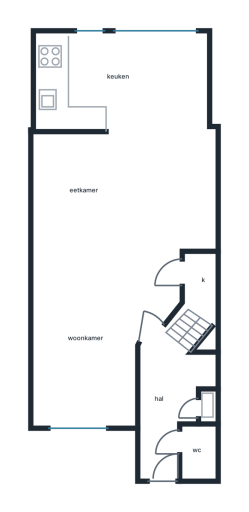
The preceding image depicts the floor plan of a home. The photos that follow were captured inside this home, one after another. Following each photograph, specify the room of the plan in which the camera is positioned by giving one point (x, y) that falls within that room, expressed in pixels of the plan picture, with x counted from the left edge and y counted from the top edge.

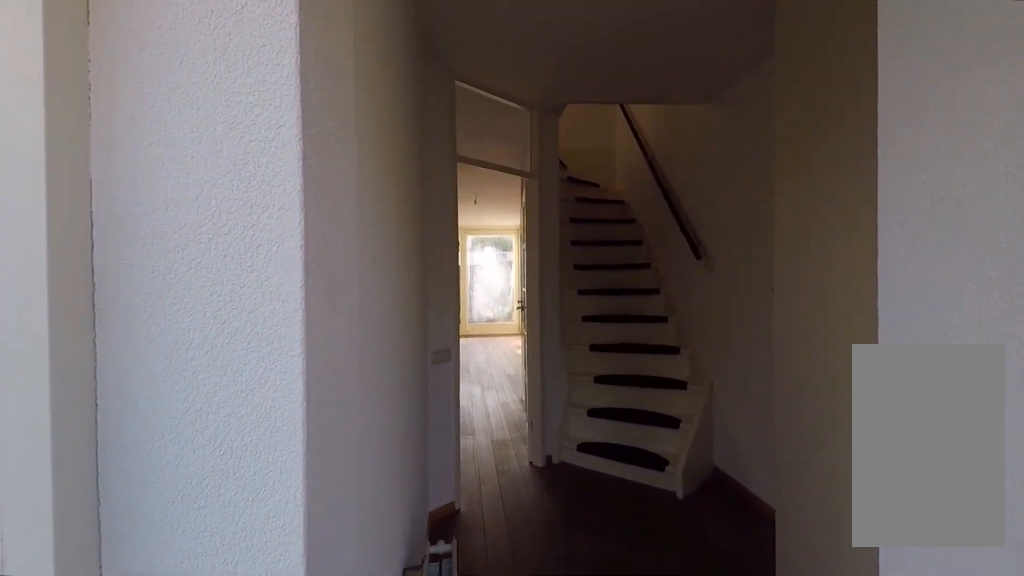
(168, 400)
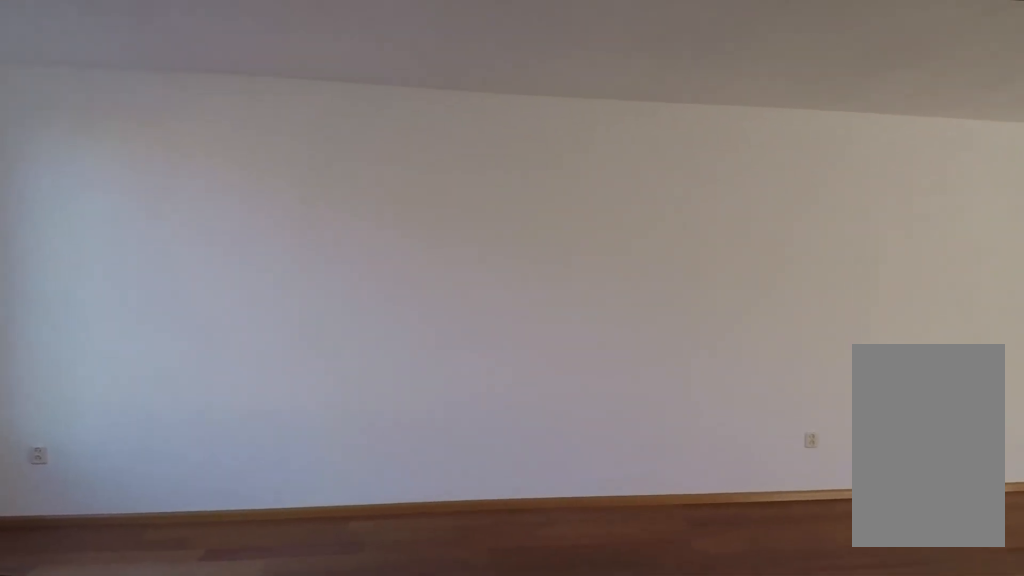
(111, 259)
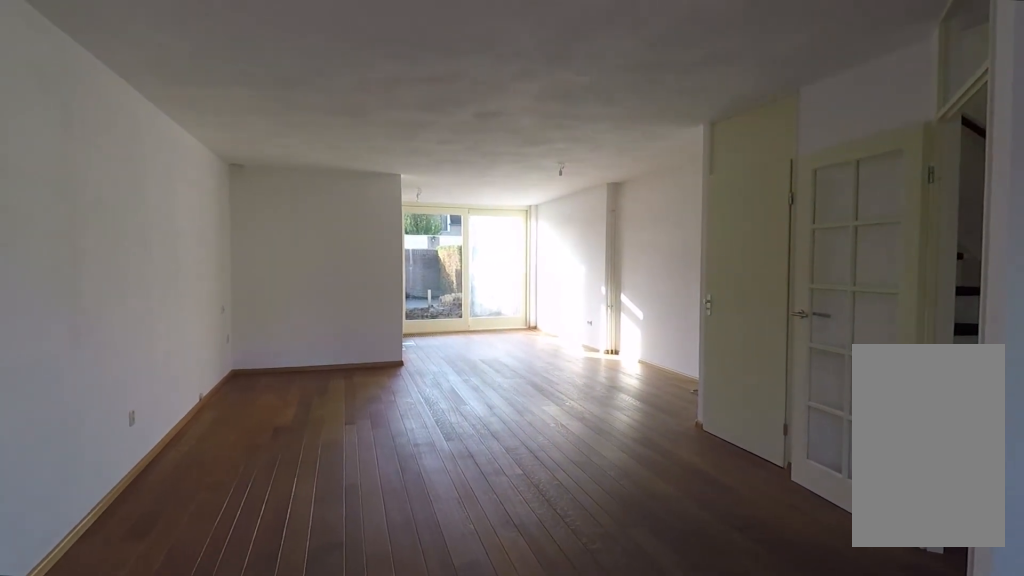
(111, 259)
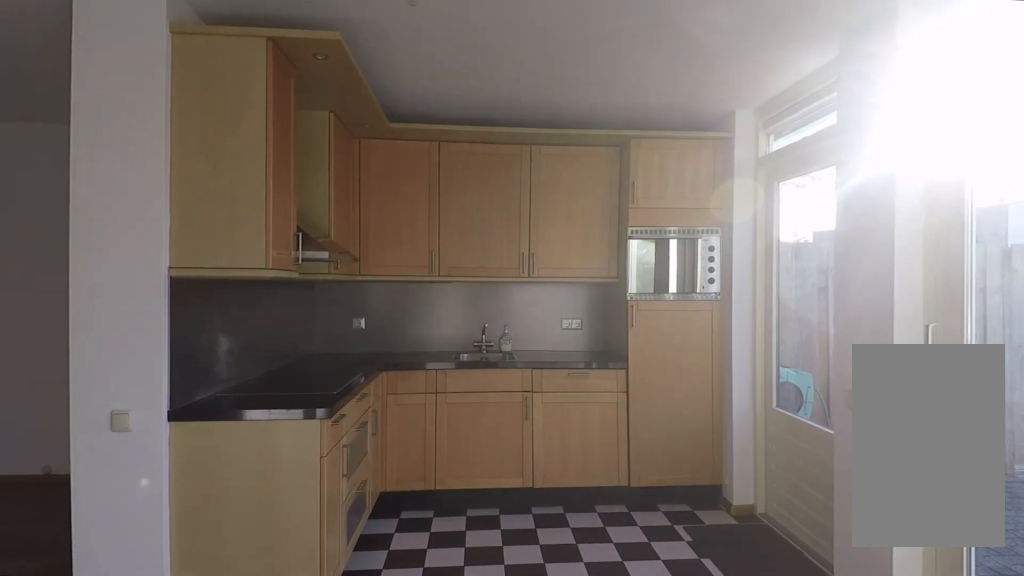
(122, 83)
